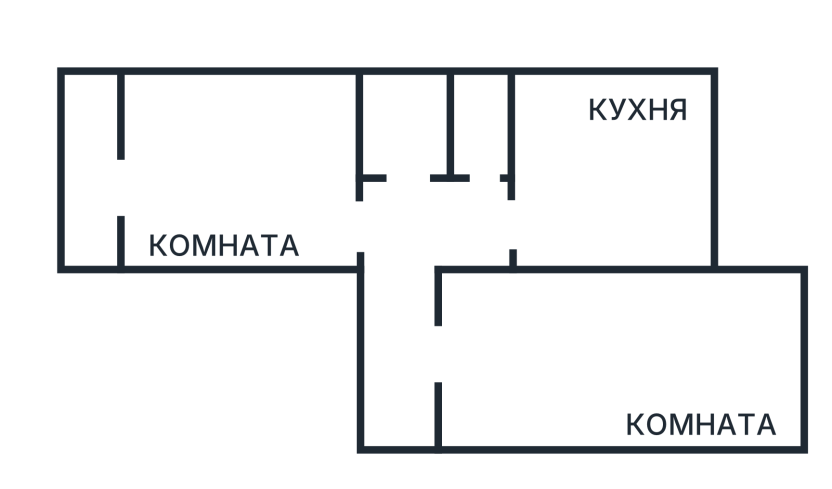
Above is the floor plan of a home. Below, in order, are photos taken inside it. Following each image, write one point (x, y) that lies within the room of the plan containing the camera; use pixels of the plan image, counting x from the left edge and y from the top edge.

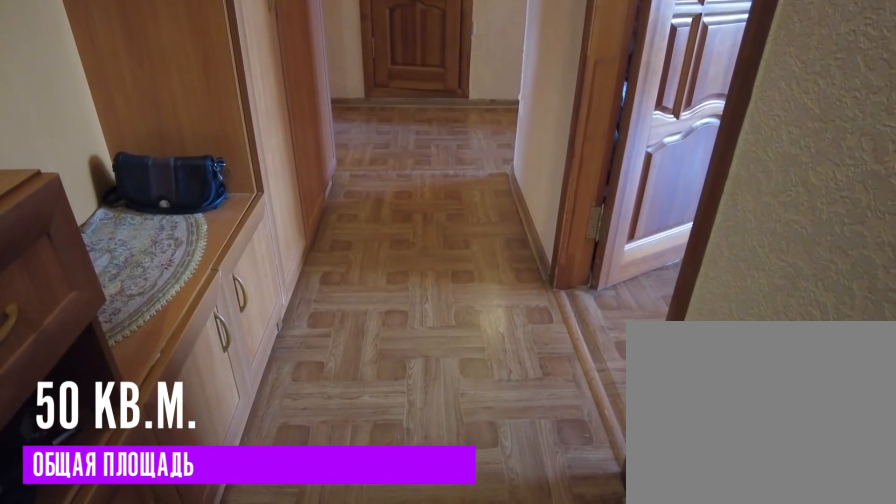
(410, 413)
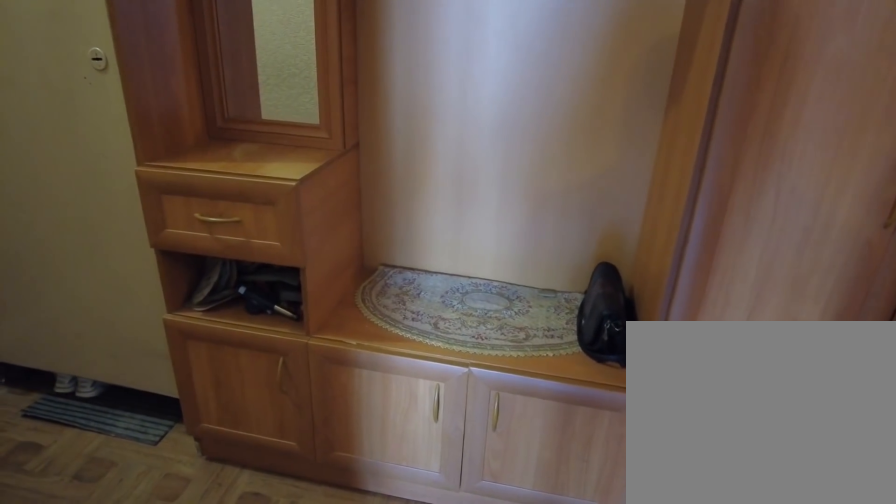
(410, 413)
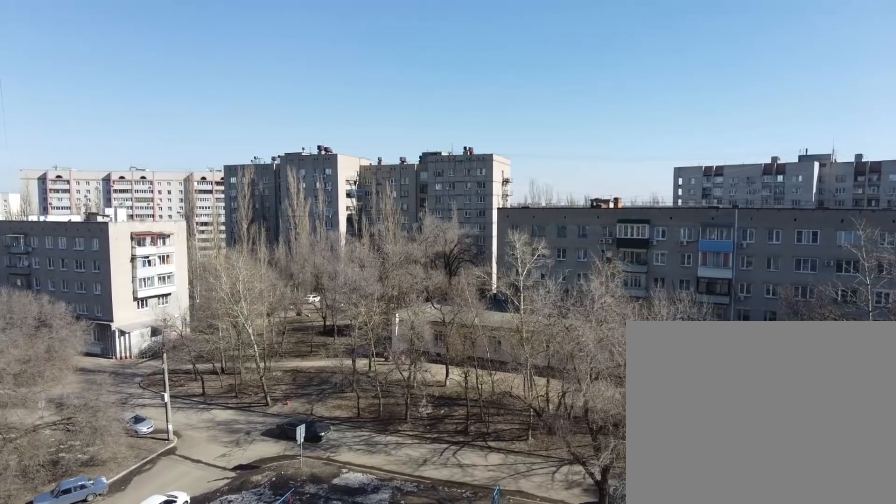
(543, 391)
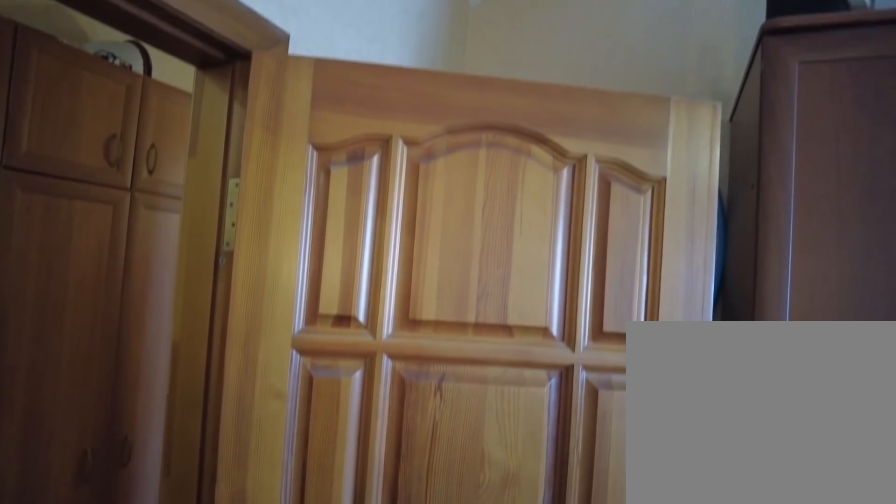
(444, 369)
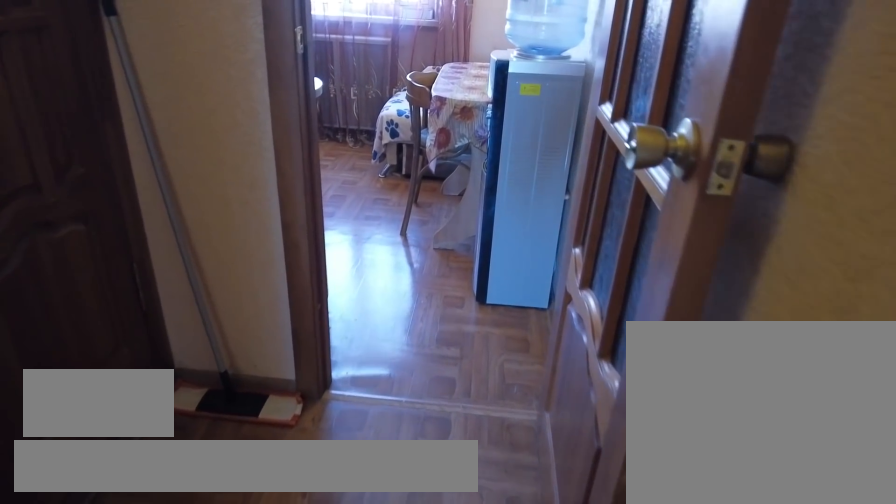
(408, 293)
